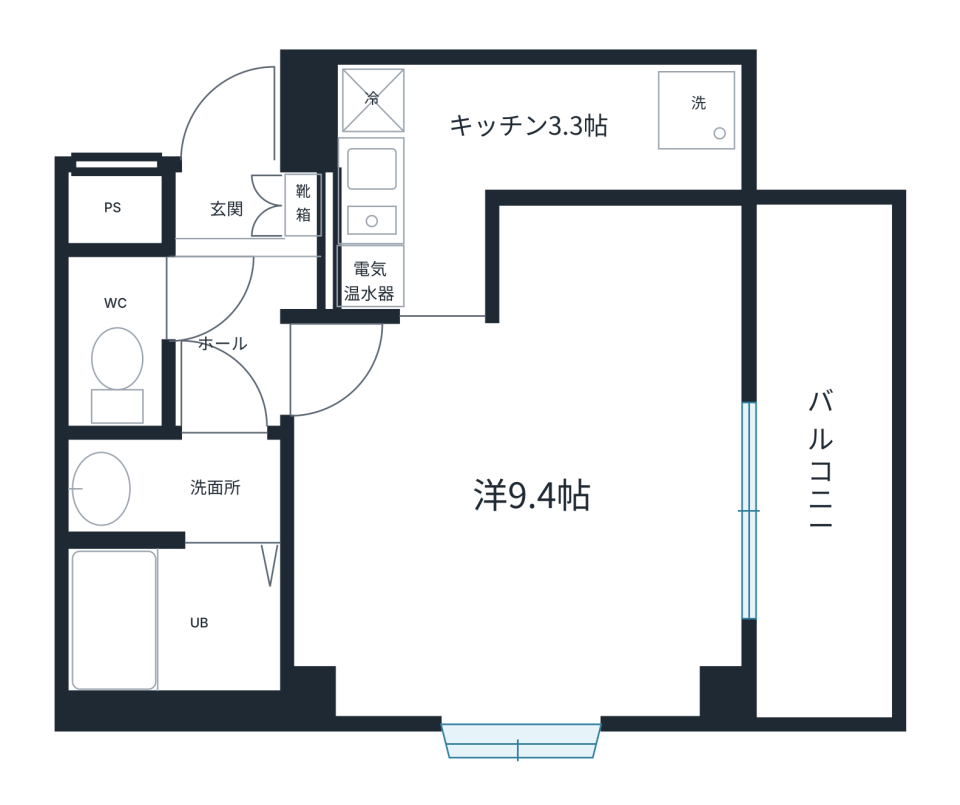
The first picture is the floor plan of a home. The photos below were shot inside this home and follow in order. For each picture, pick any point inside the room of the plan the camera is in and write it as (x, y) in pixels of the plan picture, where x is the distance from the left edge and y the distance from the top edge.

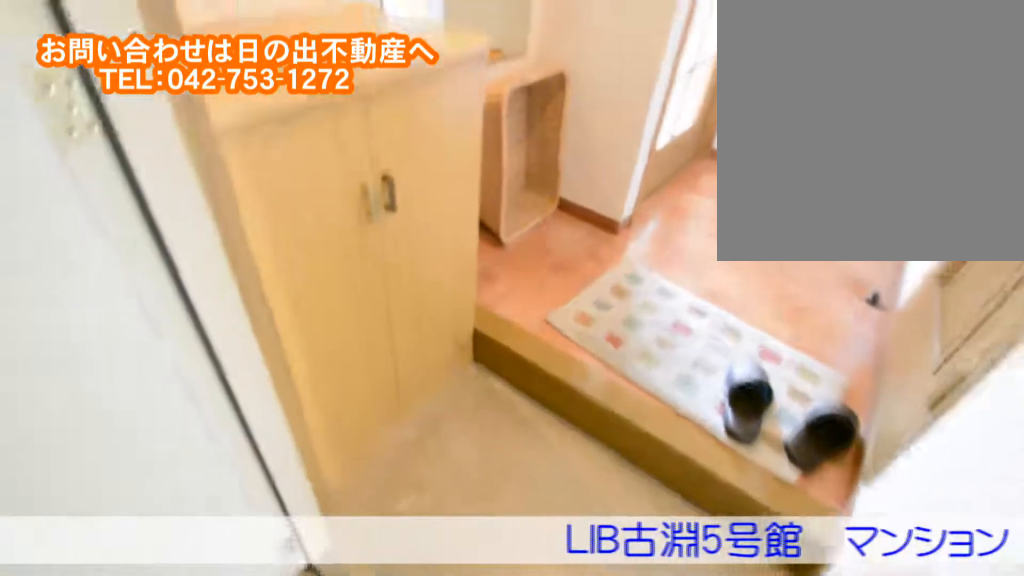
(239, 257)
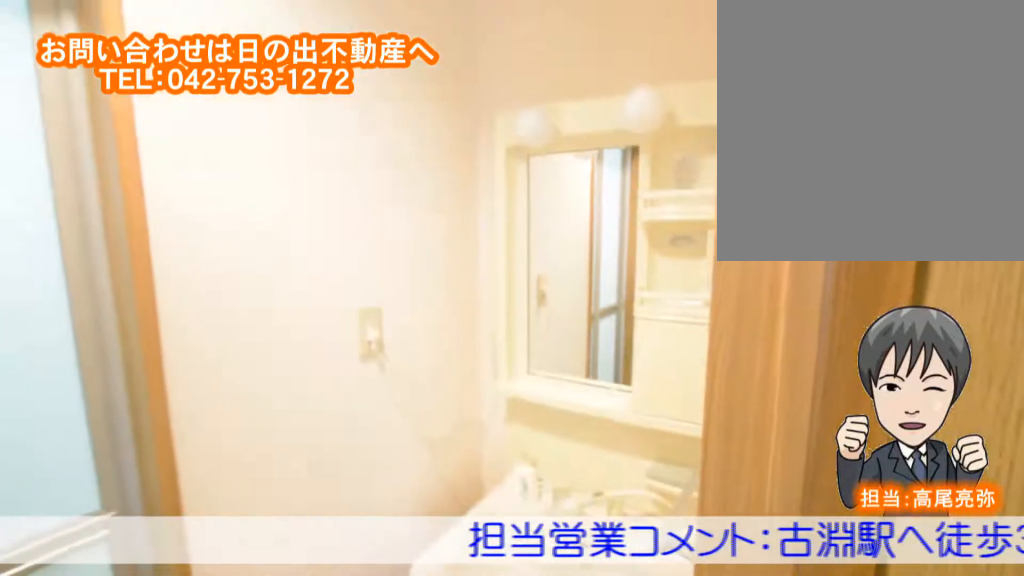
(166, 489)
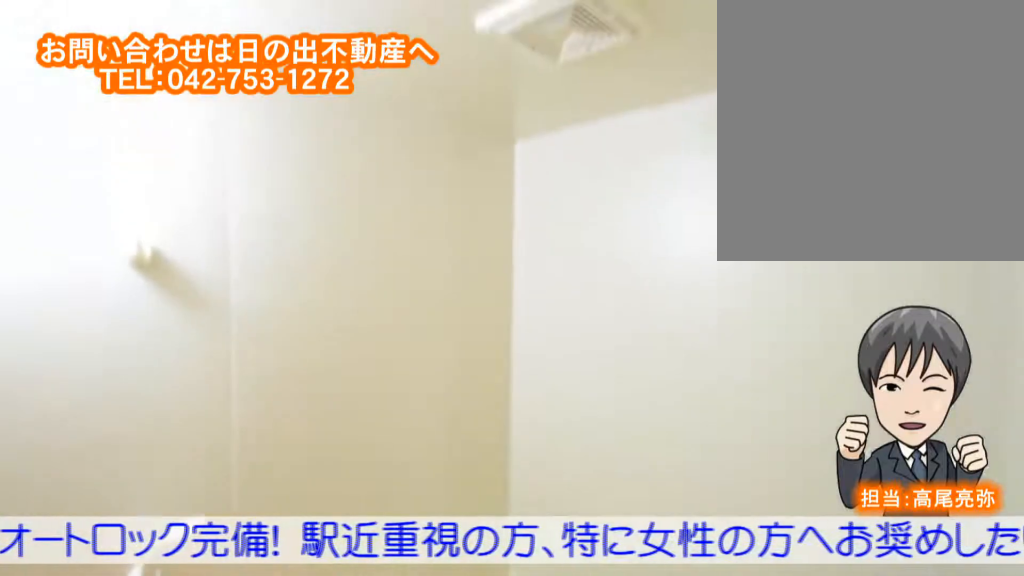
(157, 611)
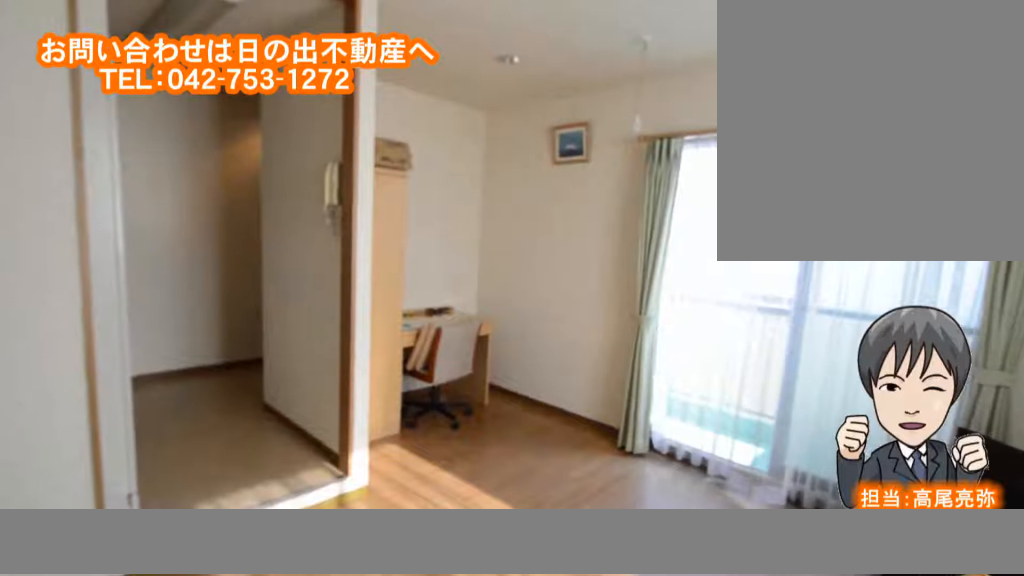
(543, 551)
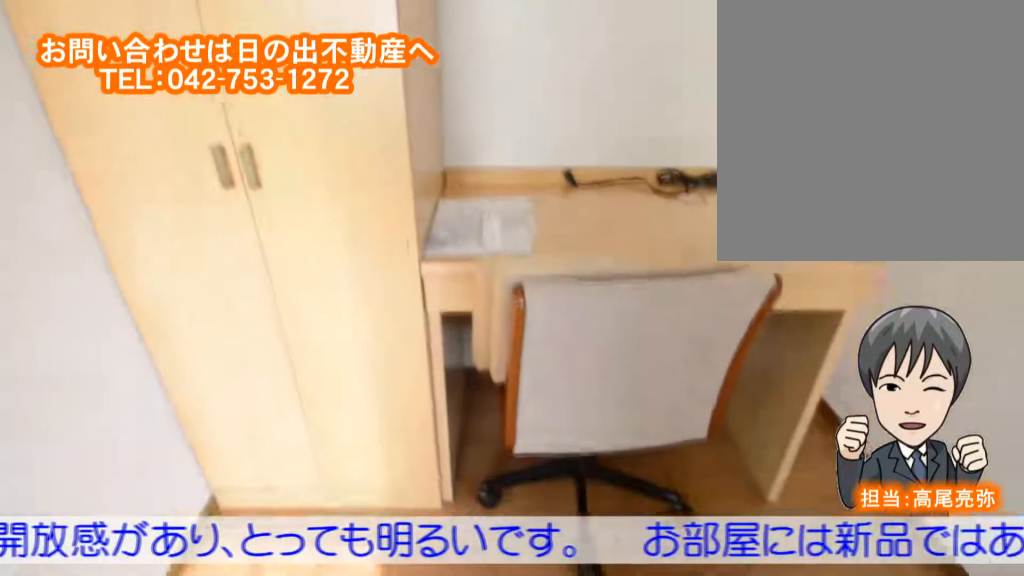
(543, 550)
